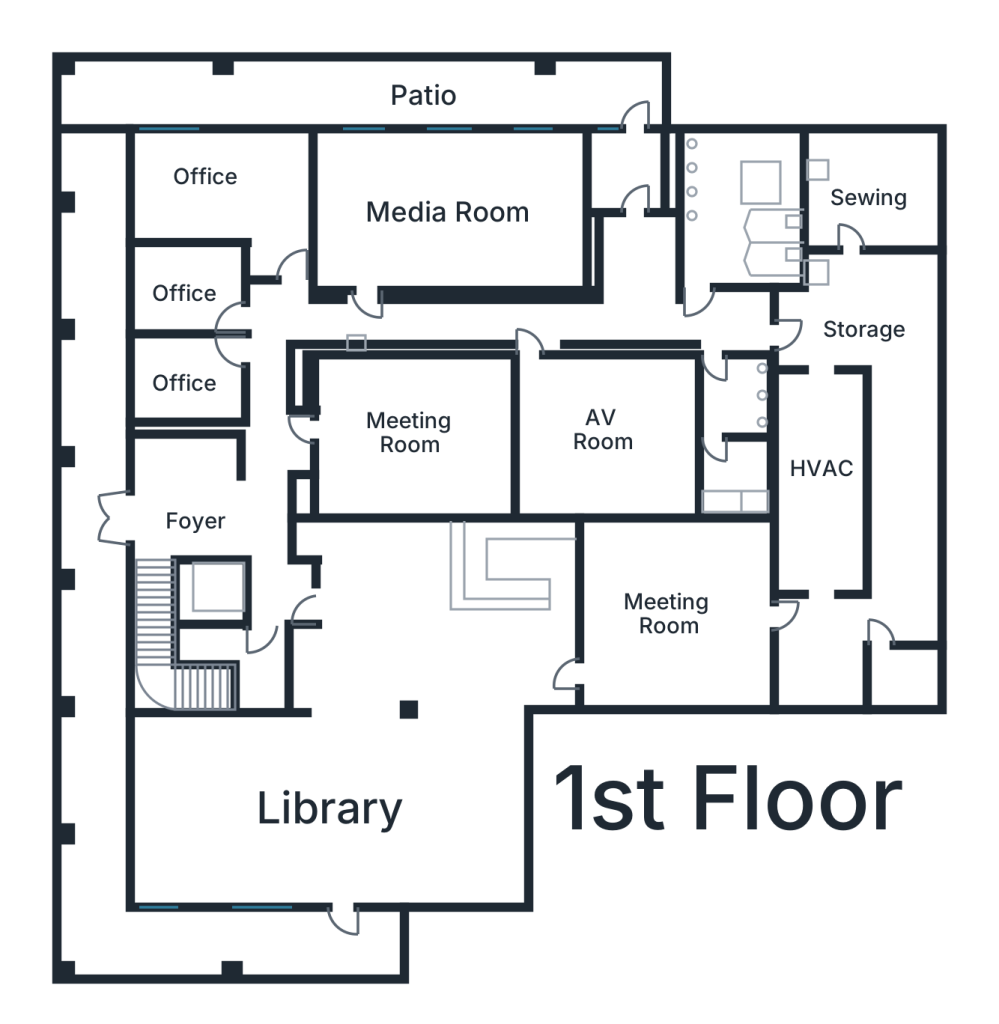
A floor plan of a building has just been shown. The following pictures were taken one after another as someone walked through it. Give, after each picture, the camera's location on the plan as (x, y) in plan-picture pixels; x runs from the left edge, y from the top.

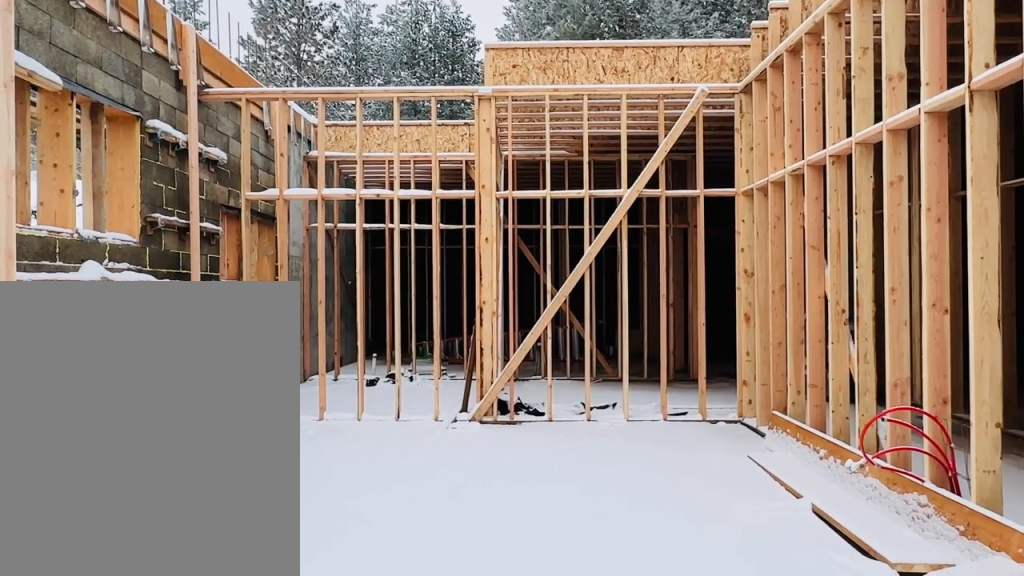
(390, 206)
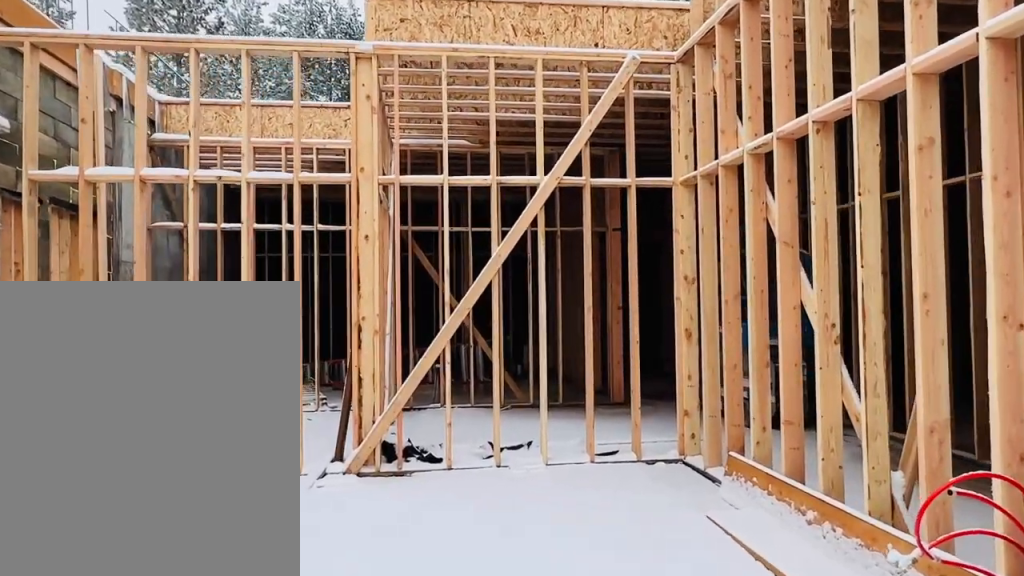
(428, 208)
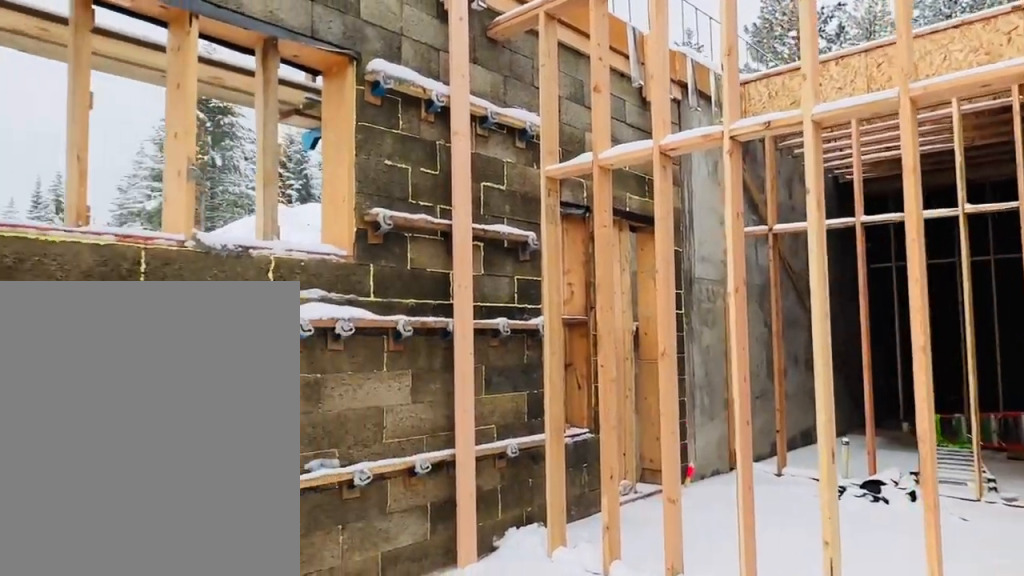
(555, 212)
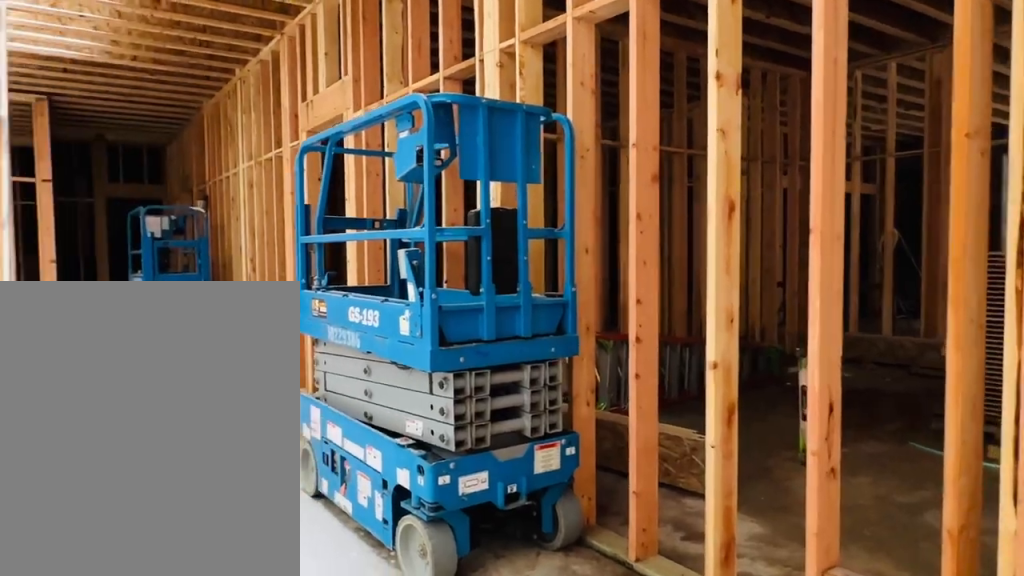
(365, 270)
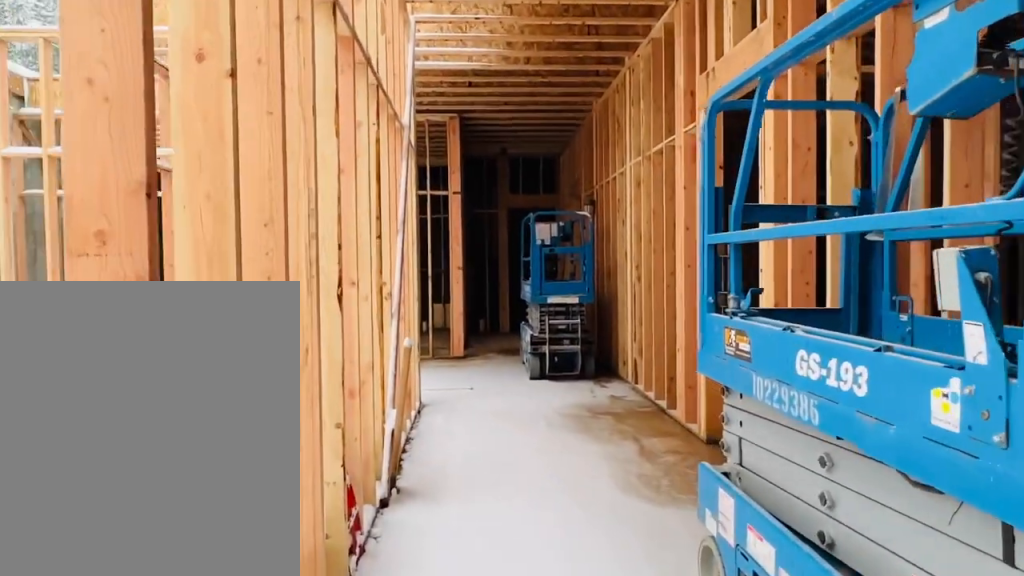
(370, 296)
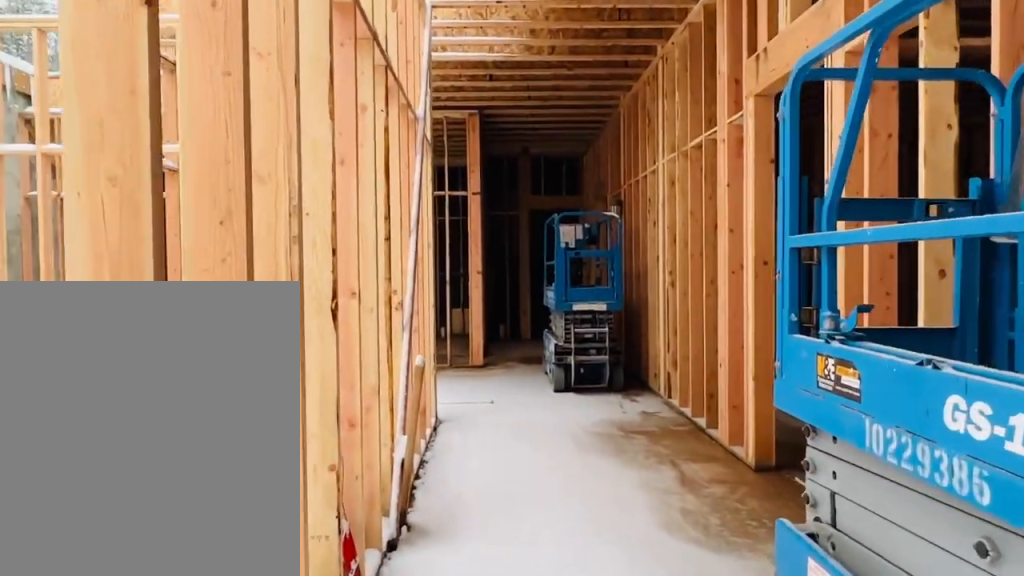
(381, 296)
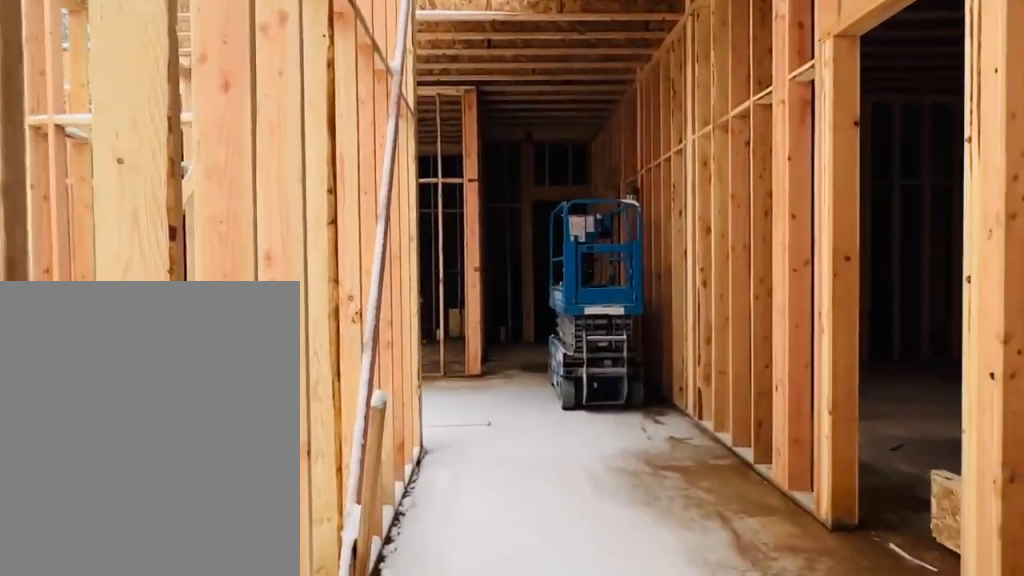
(414, 296)
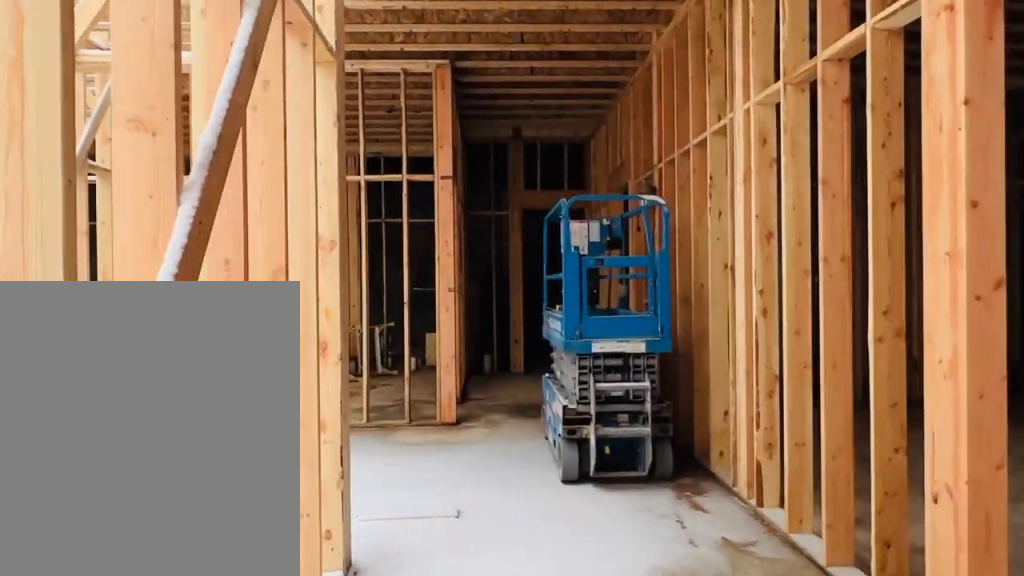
(482, 296)
